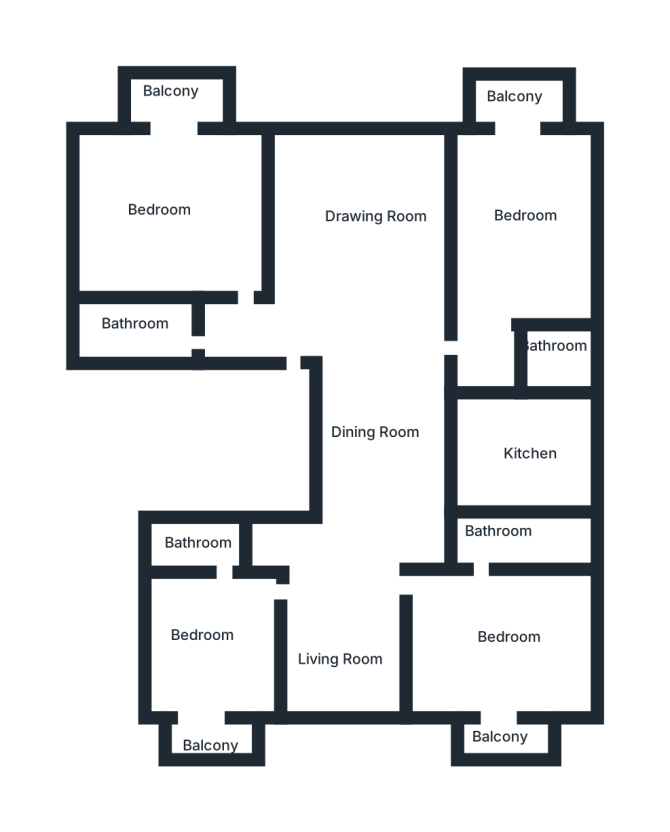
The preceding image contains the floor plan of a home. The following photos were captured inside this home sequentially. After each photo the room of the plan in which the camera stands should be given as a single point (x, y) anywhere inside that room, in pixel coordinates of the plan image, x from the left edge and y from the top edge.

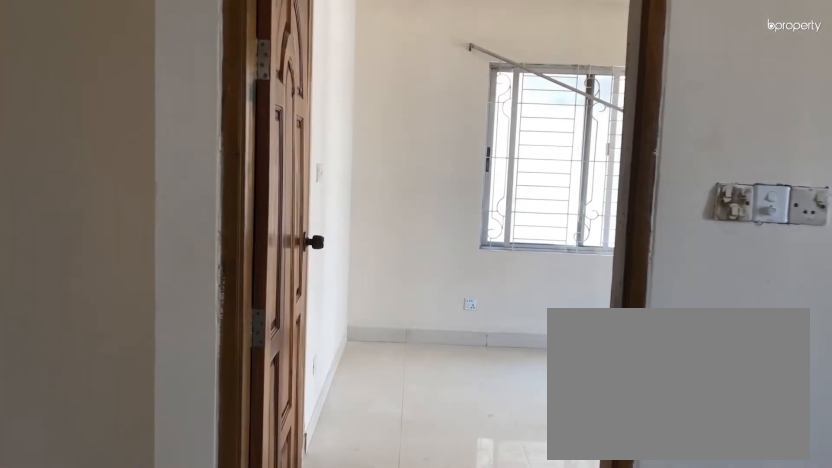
(401, 589)
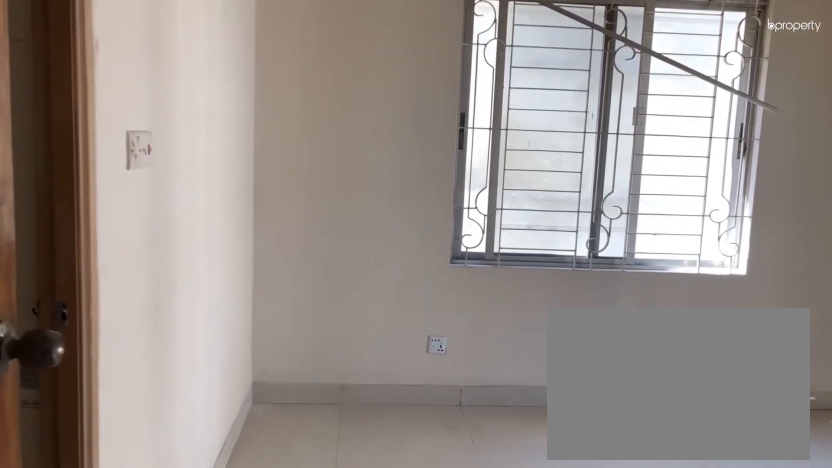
(499, 629)
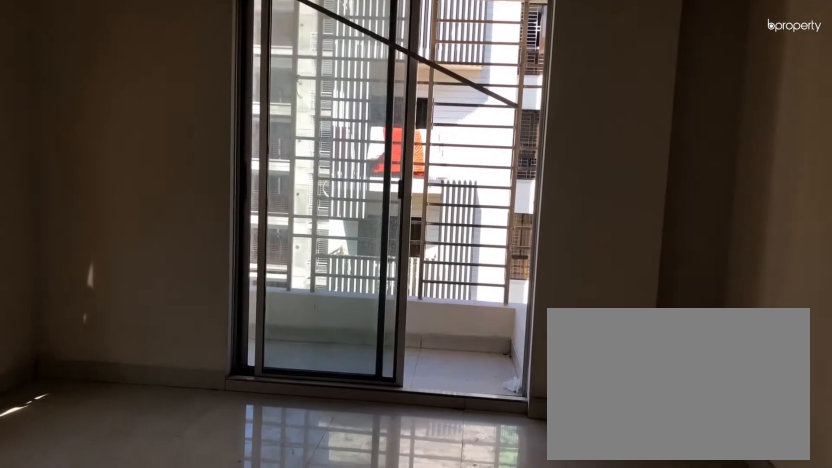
(499, 629)
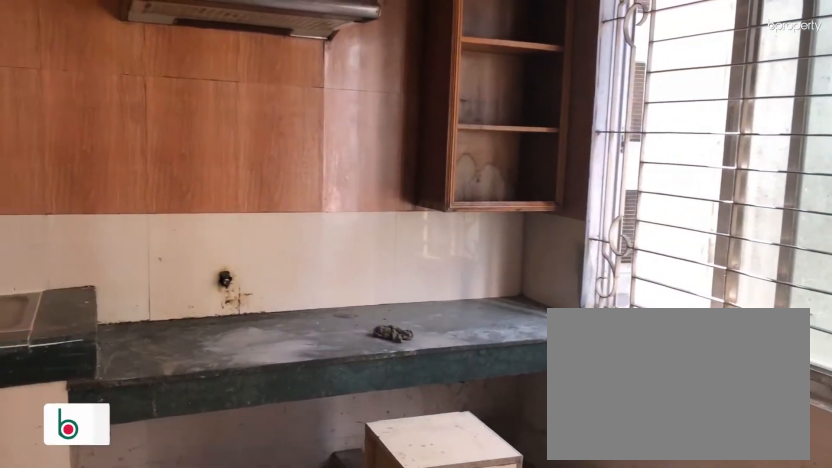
(522, 463)
